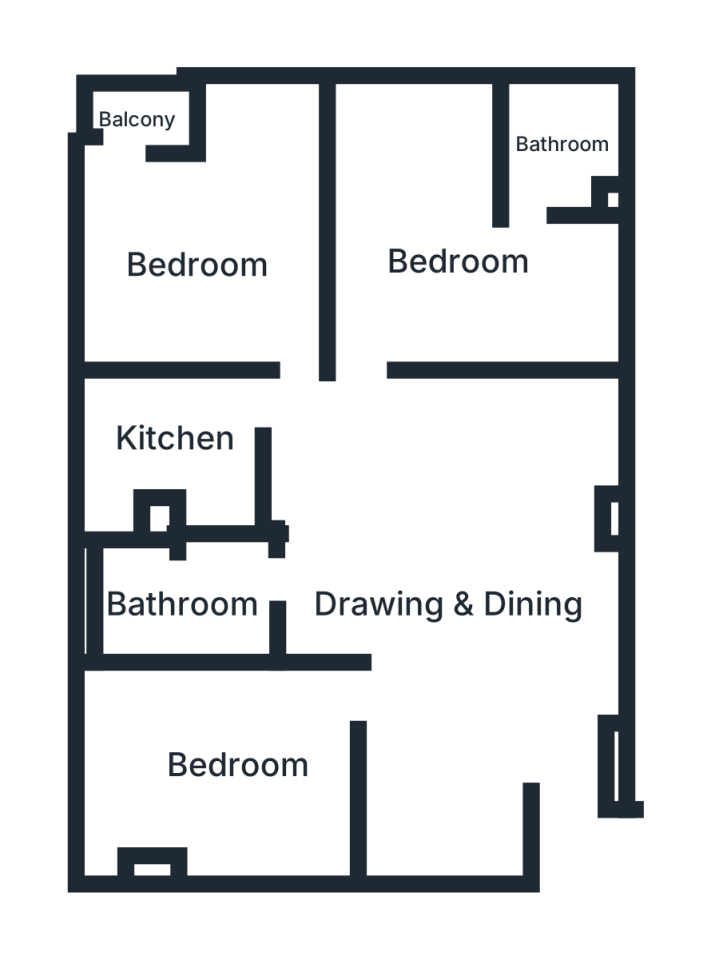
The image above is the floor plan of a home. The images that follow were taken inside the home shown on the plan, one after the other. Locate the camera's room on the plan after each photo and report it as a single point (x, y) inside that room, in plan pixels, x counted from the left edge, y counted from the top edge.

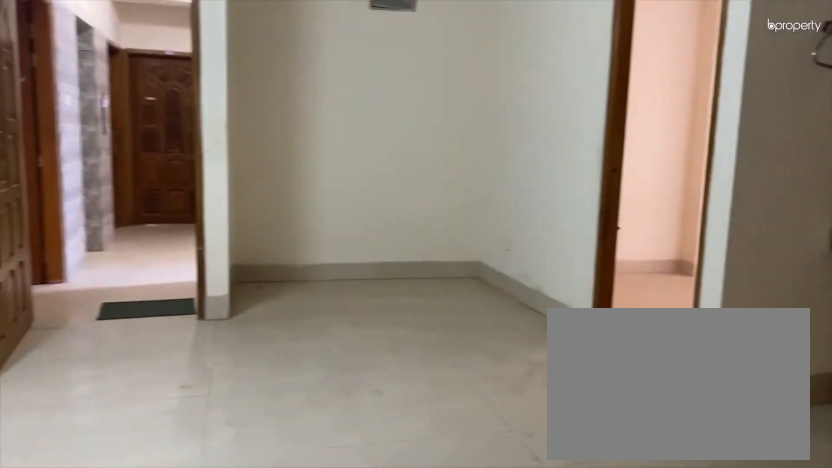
(452, 613)
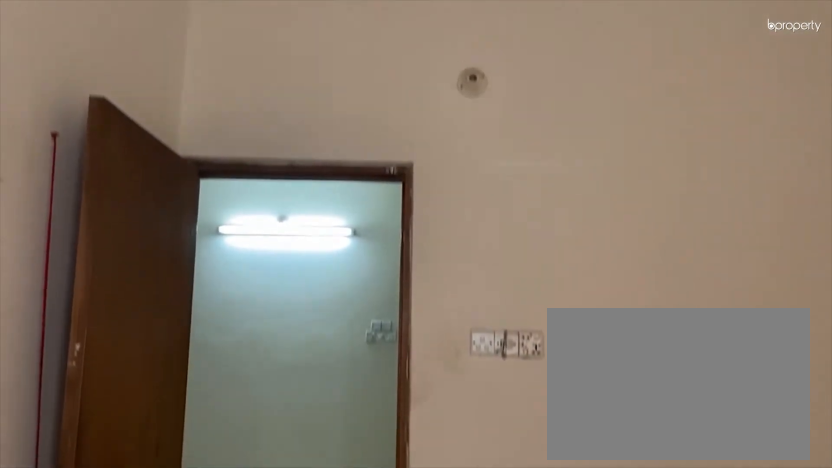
(246, 757)
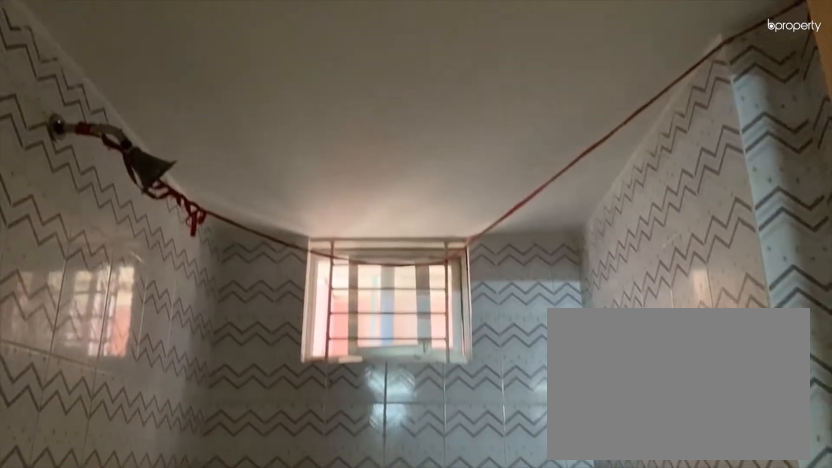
(196, 600)
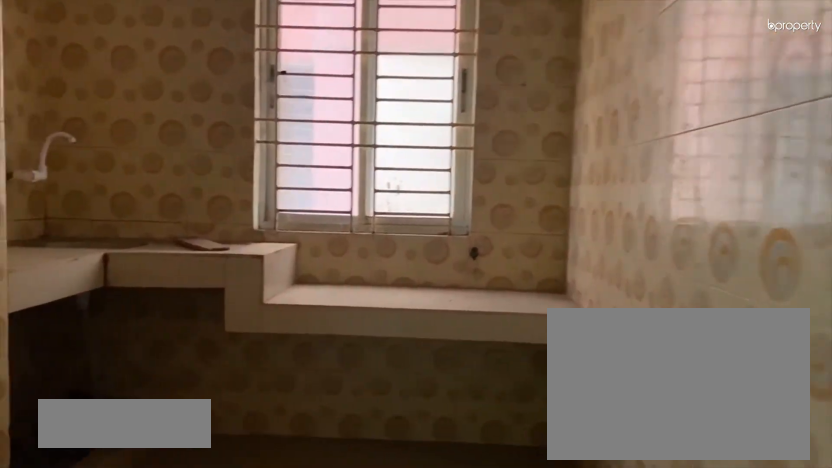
(179, 437)
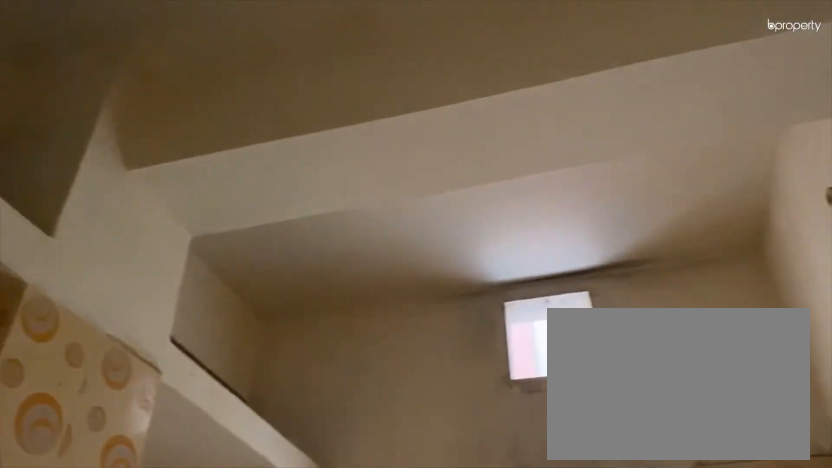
(179, 437)
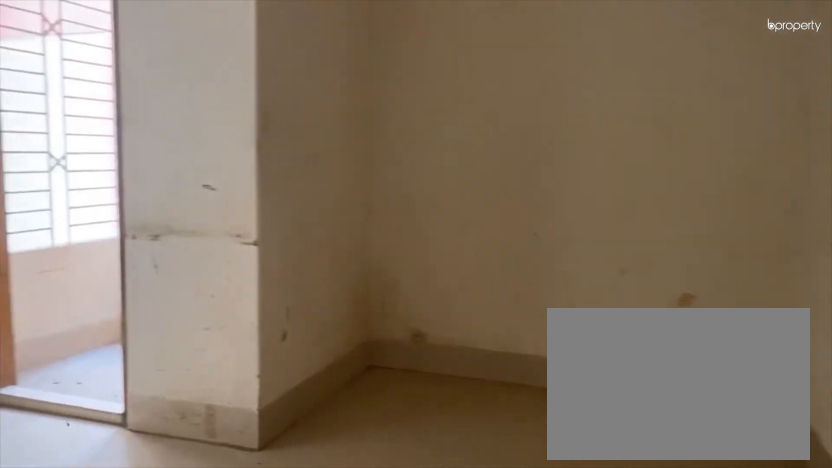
(193, 267)
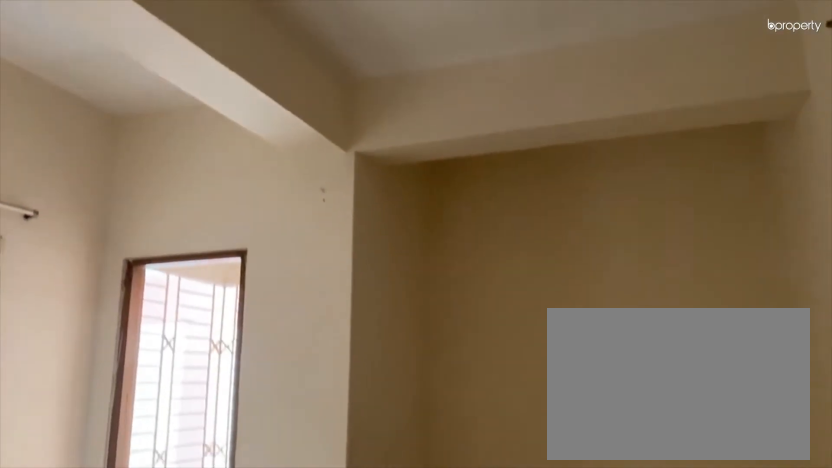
(193, 267)
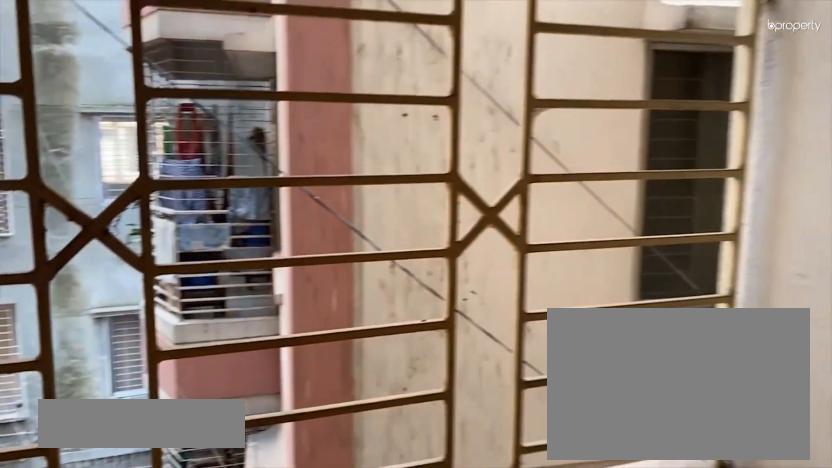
(138, 120)
